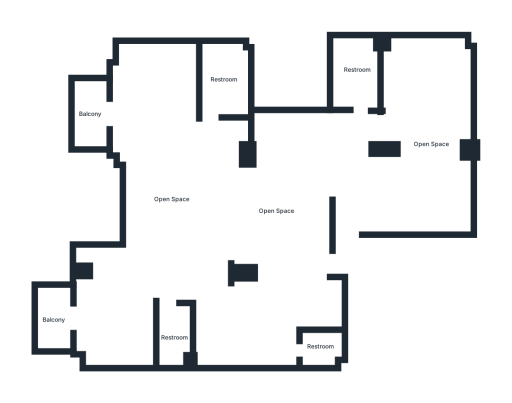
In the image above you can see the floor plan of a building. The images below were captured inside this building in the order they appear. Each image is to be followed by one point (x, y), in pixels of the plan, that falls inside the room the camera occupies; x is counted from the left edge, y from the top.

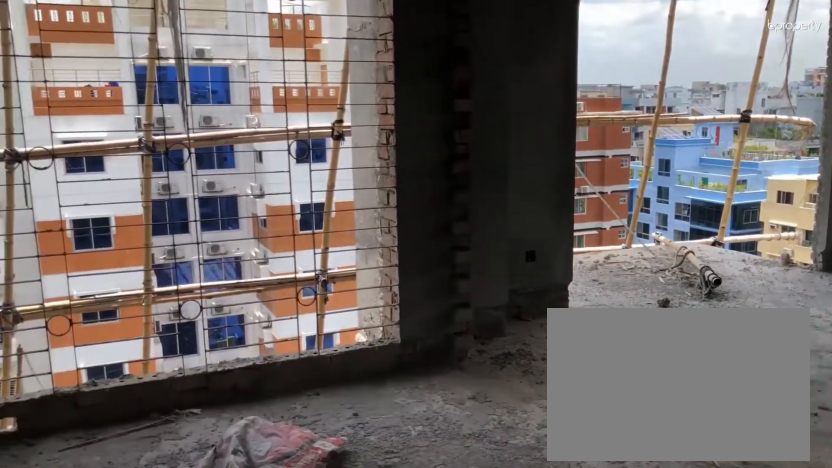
(174, 207)
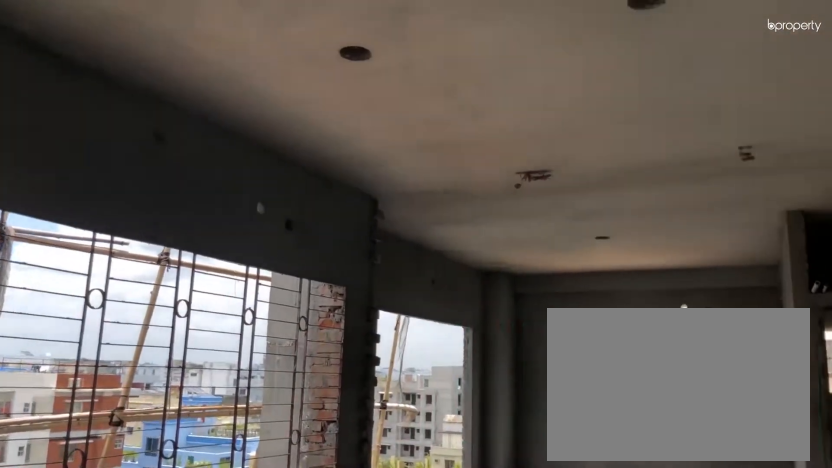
(174, 207)
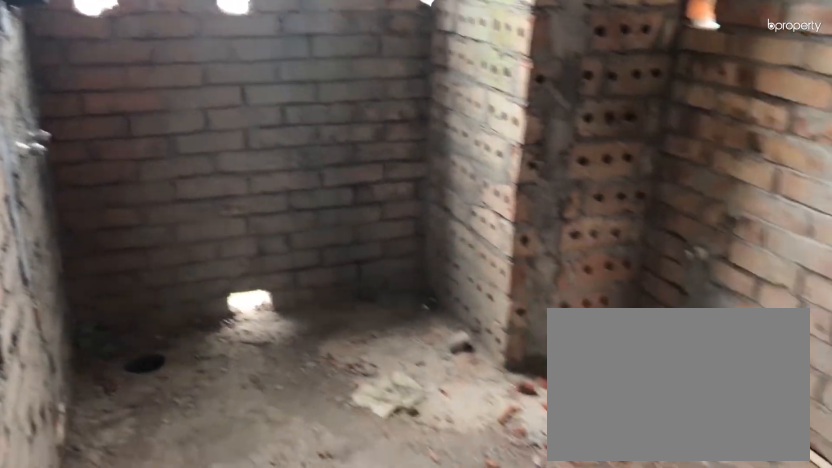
(224, 82)
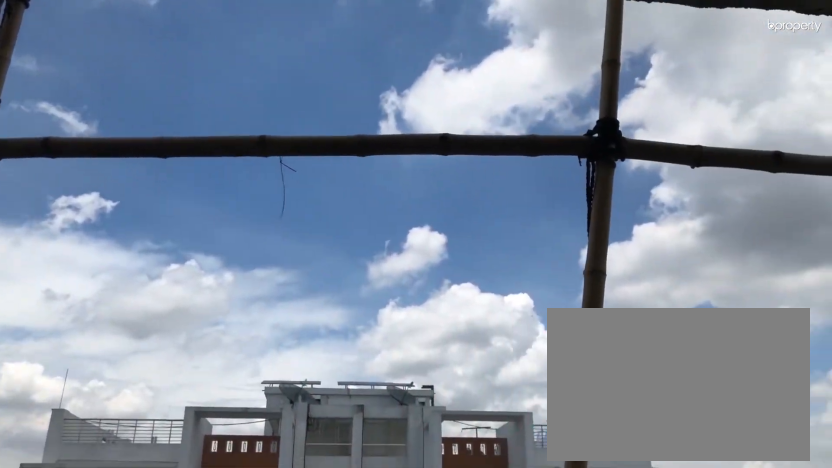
(90, 115)
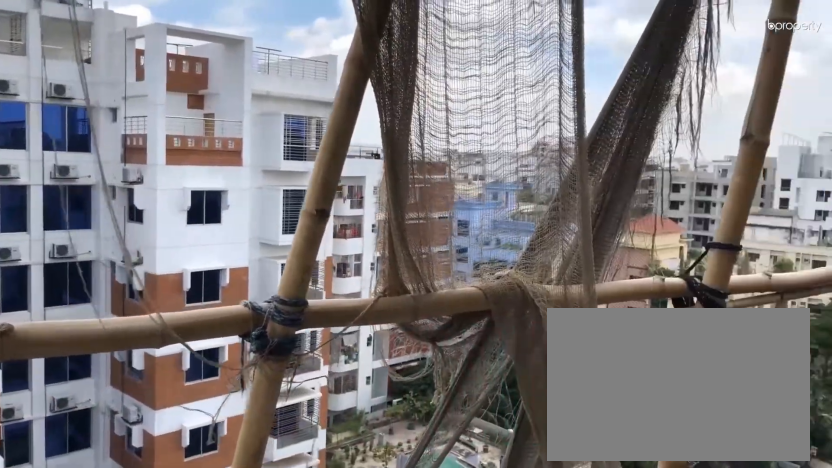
(55, 322)
